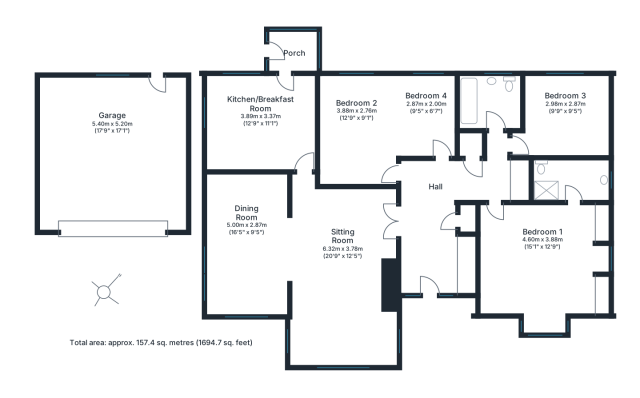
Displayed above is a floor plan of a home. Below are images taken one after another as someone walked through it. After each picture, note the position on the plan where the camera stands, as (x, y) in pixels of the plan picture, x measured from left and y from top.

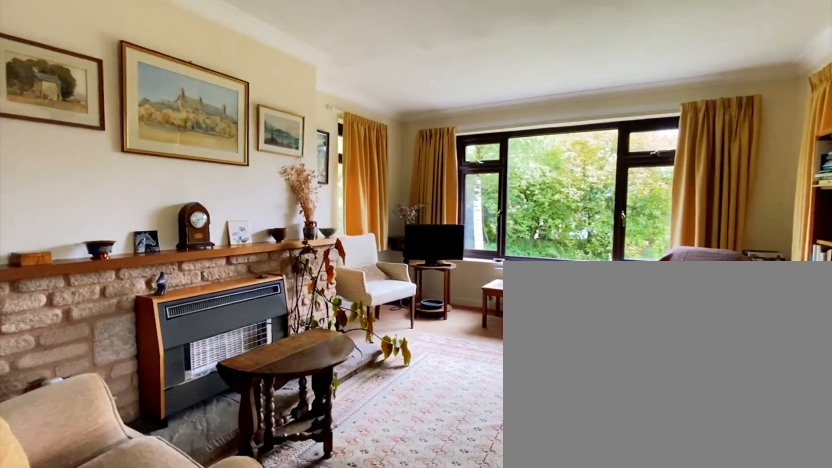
(330, 229)
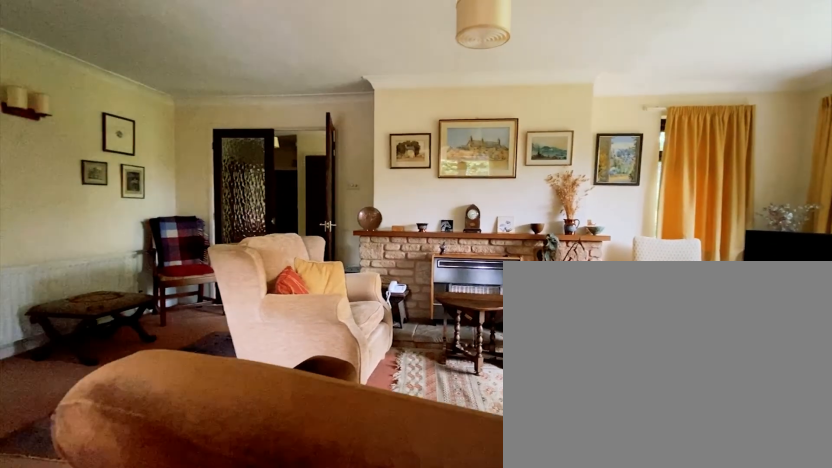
(296, 245)
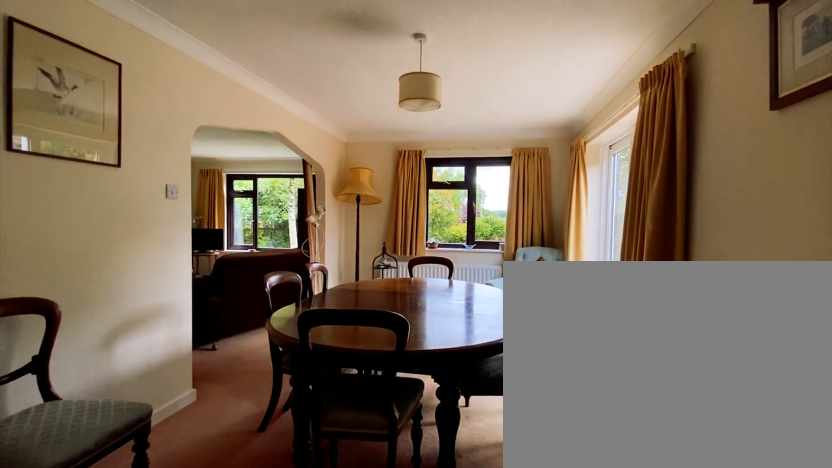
(226, 183)
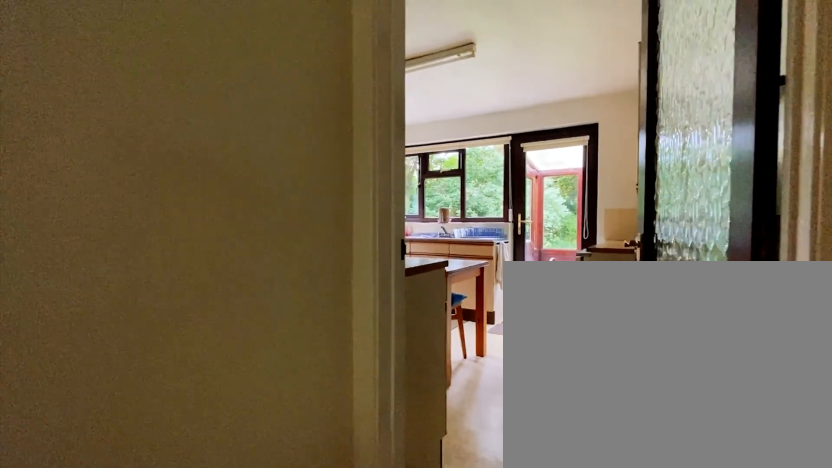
(302, 200)
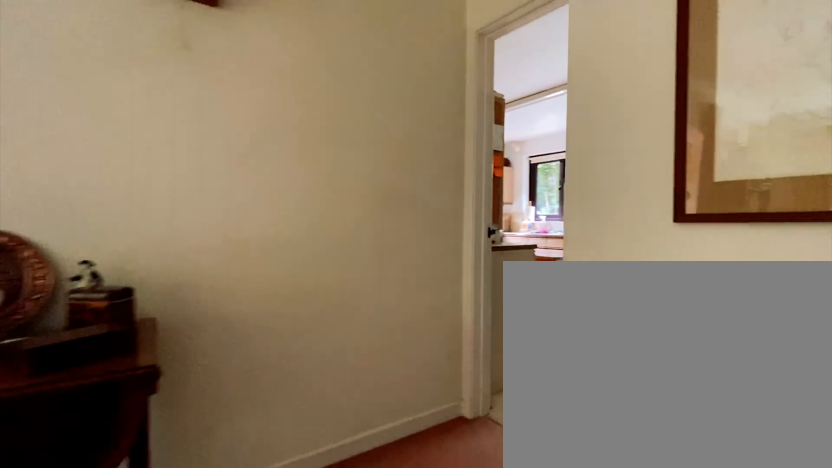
(309, 223)
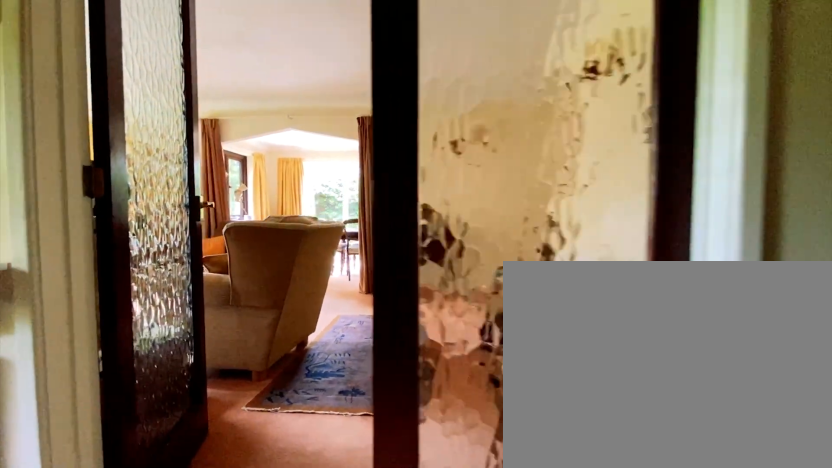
(417, 213)
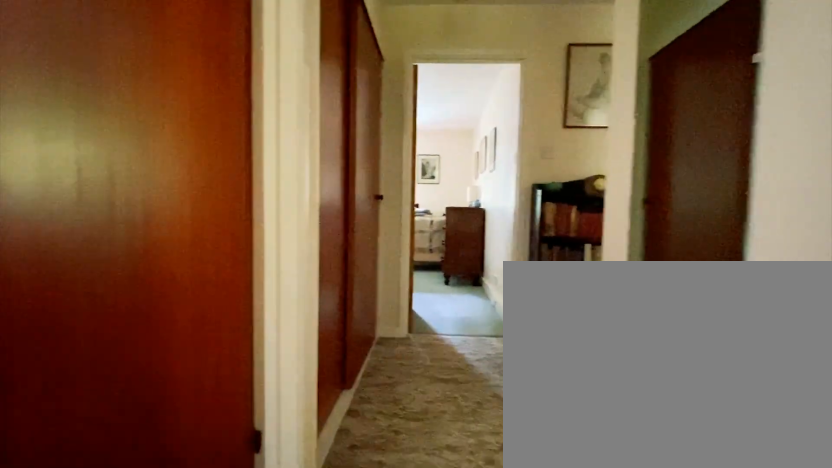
(497, 146)
